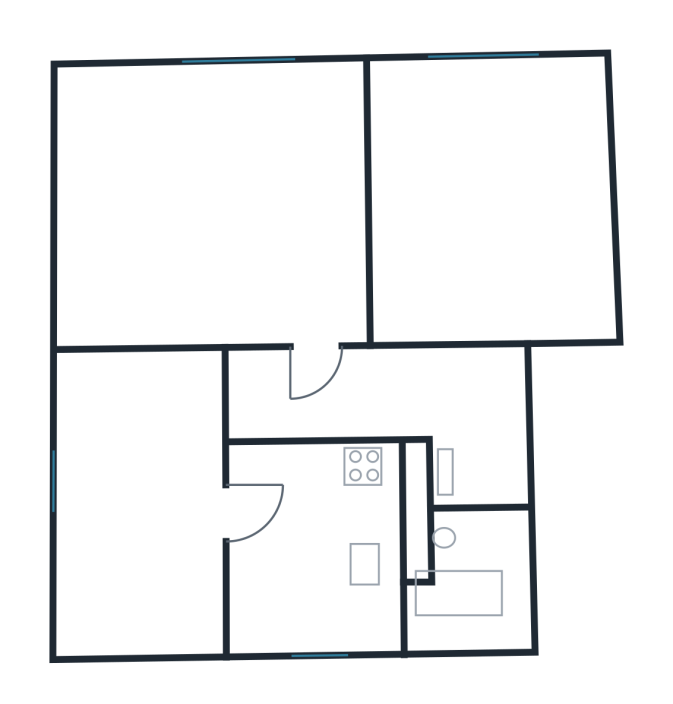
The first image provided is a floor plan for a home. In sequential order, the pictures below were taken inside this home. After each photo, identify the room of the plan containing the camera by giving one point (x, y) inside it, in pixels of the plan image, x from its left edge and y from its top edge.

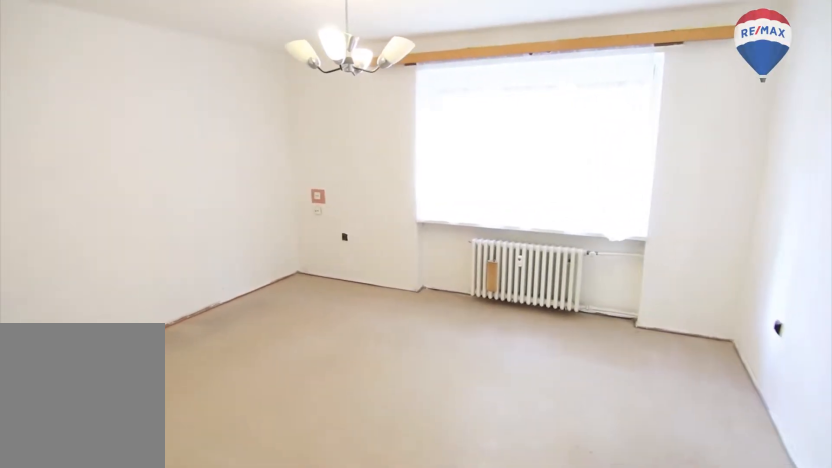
(231, 233)
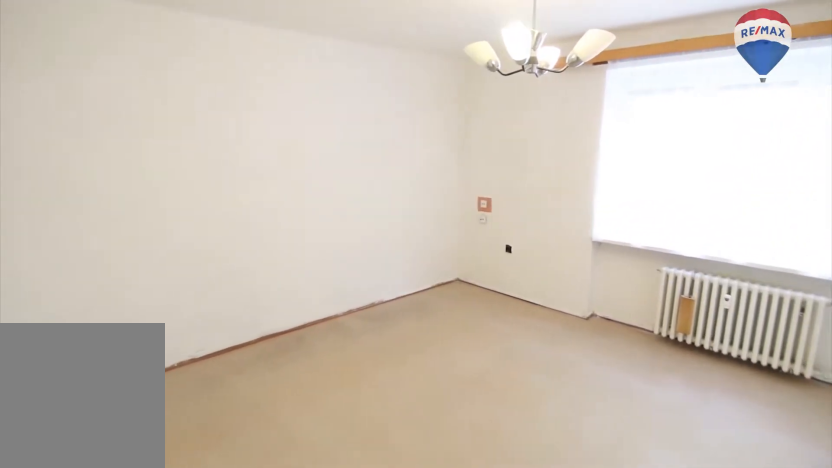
(232, 232)
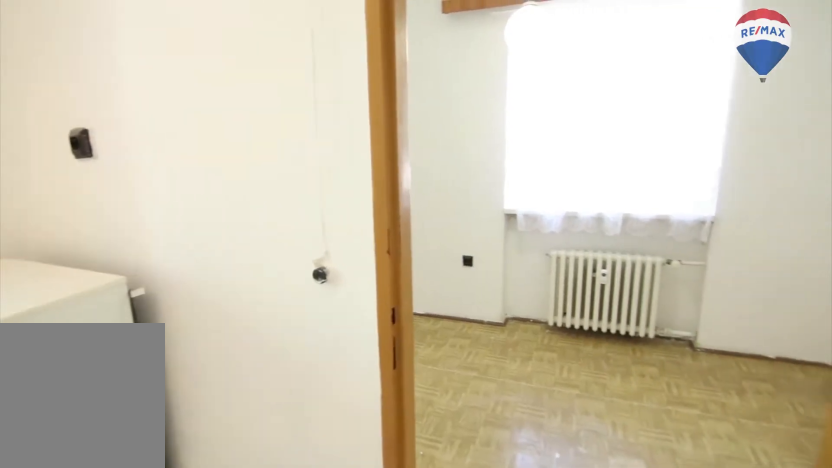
(294, 563)
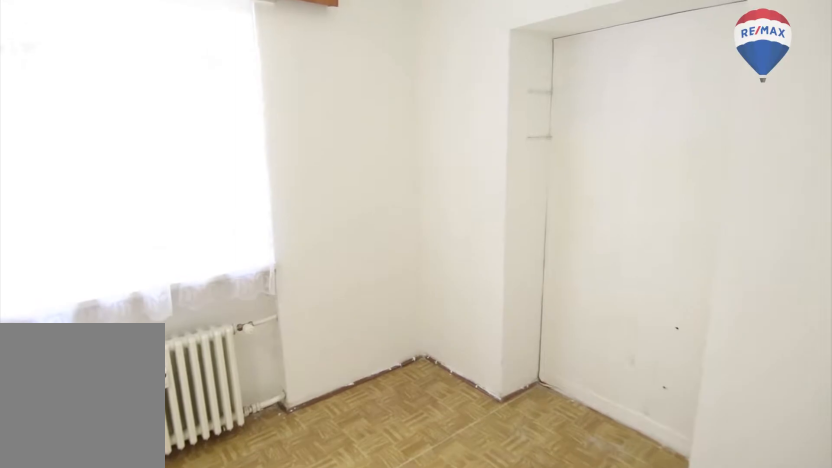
(153, 476)
